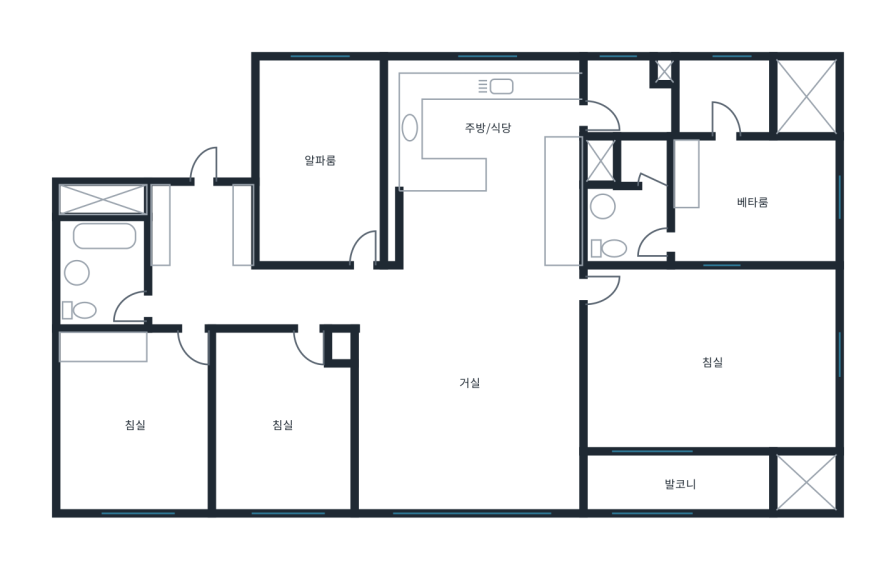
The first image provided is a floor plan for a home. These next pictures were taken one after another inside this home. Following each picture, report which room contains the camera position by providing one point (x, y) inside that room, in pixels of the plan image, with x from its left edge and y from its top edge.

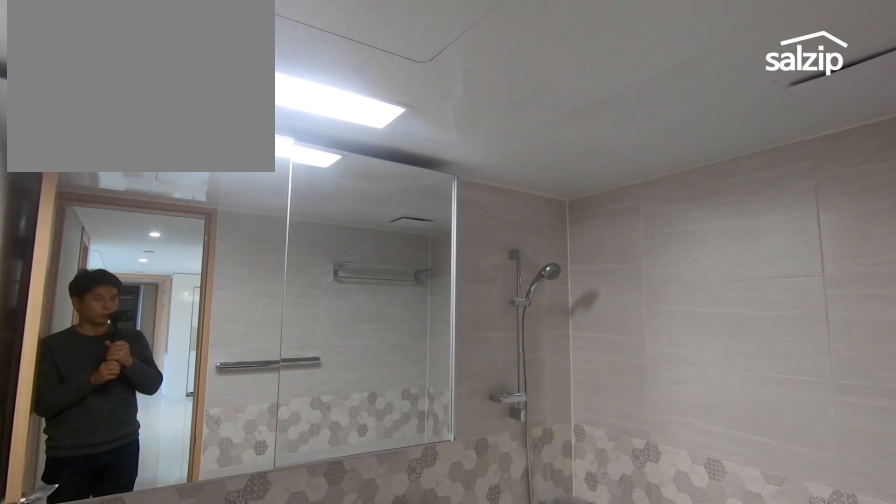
(104, 277)
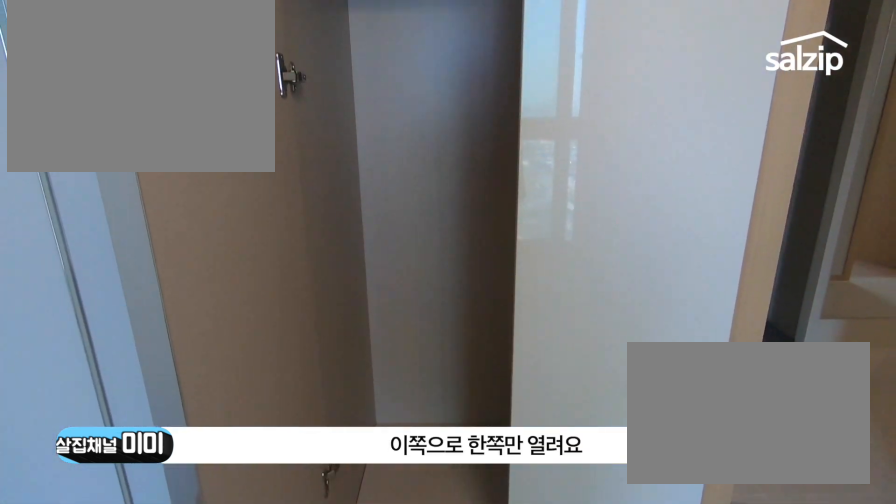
(136, 421)
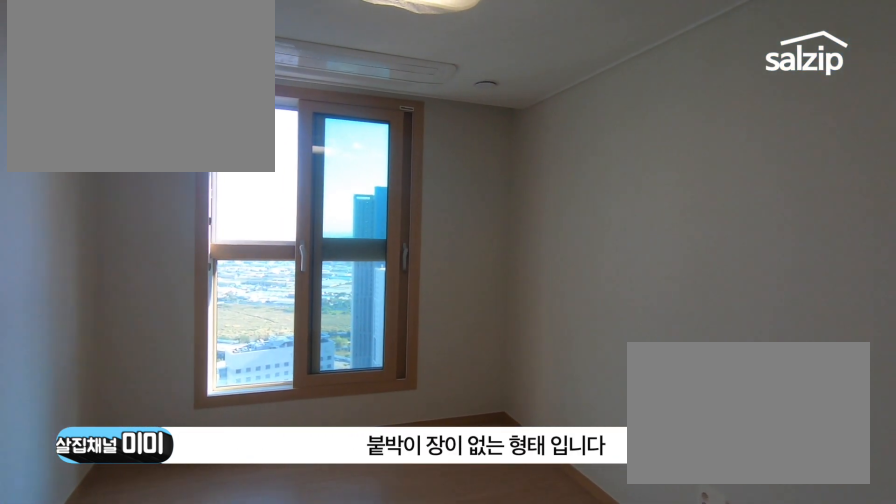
(281, 420)
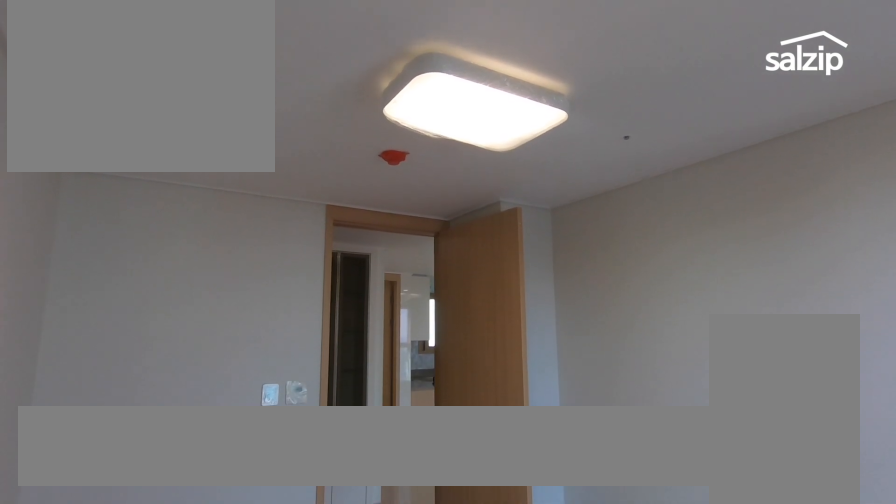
(281, 420)
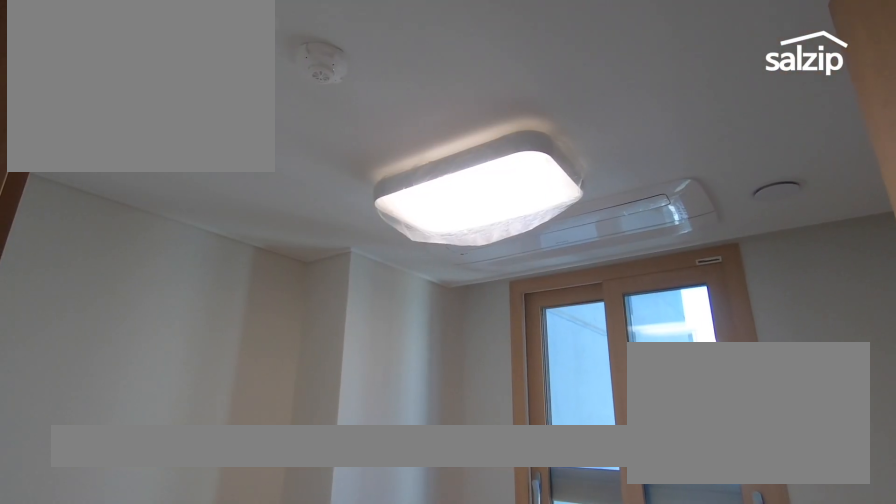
(321, 163)
